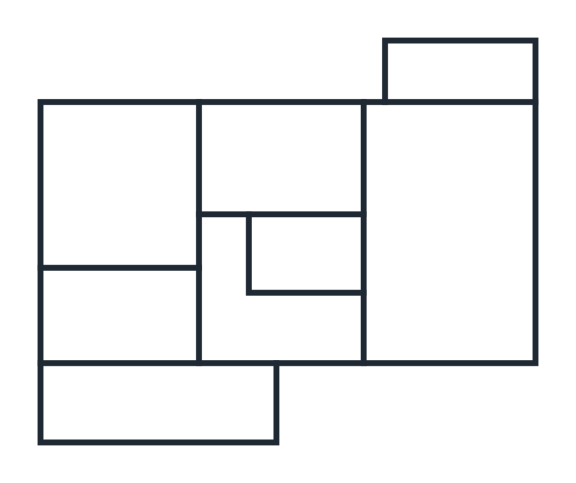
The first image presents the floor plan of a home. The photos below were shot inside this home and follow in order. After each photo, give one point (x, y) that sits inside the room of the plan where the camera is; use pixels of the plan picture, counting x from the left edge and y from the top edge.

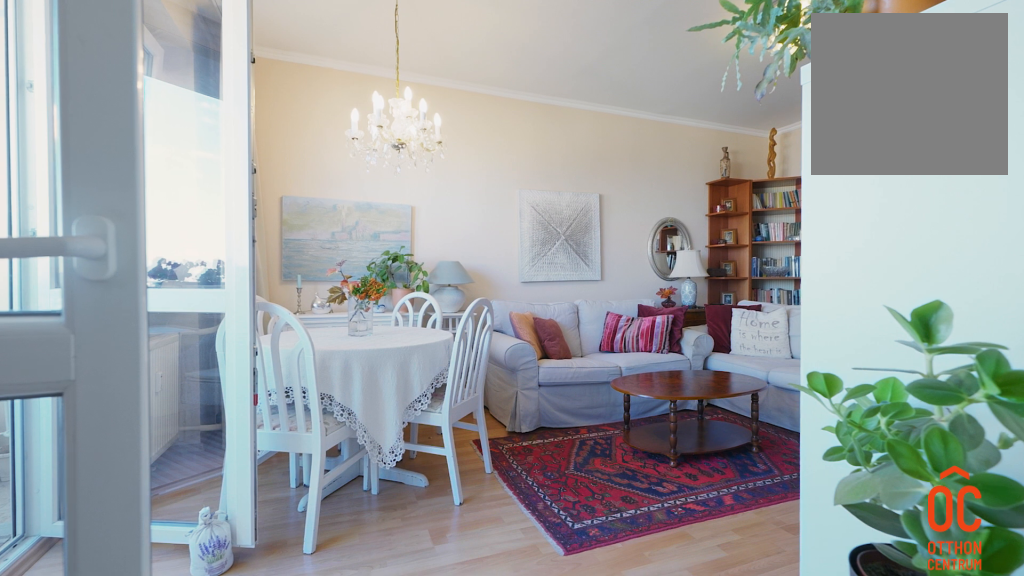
(434, 233)
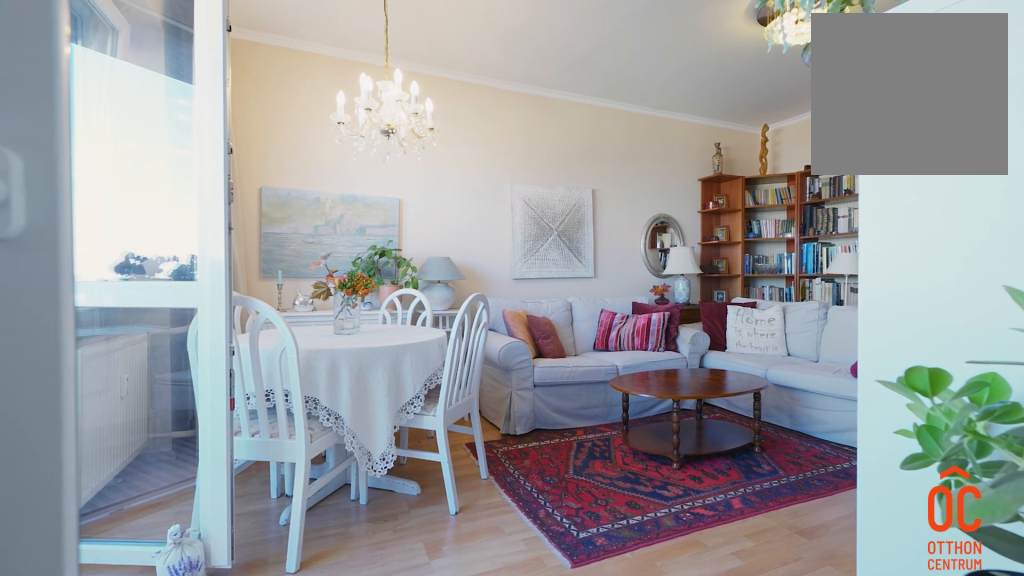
(434, 233)
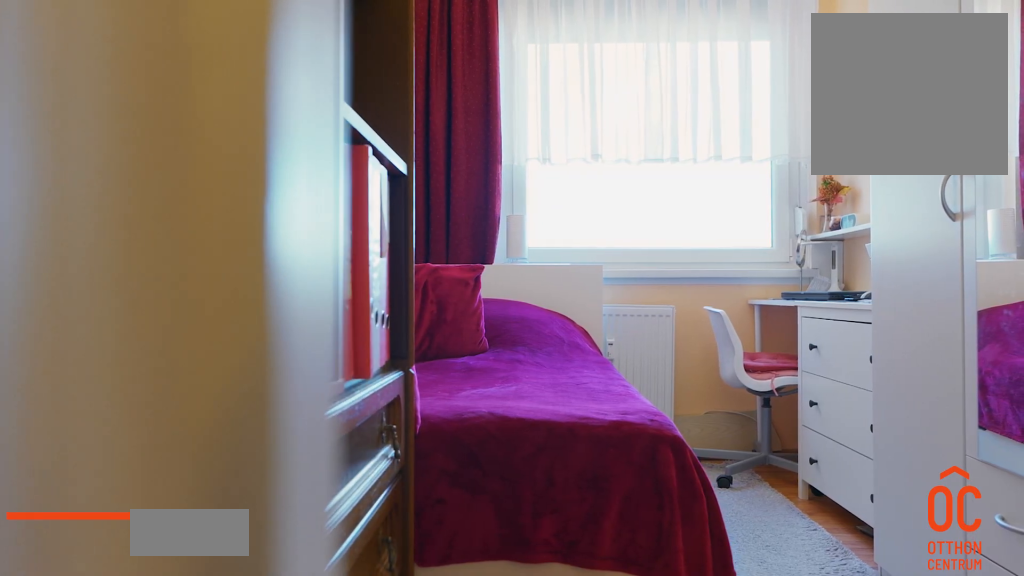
(105, 308)
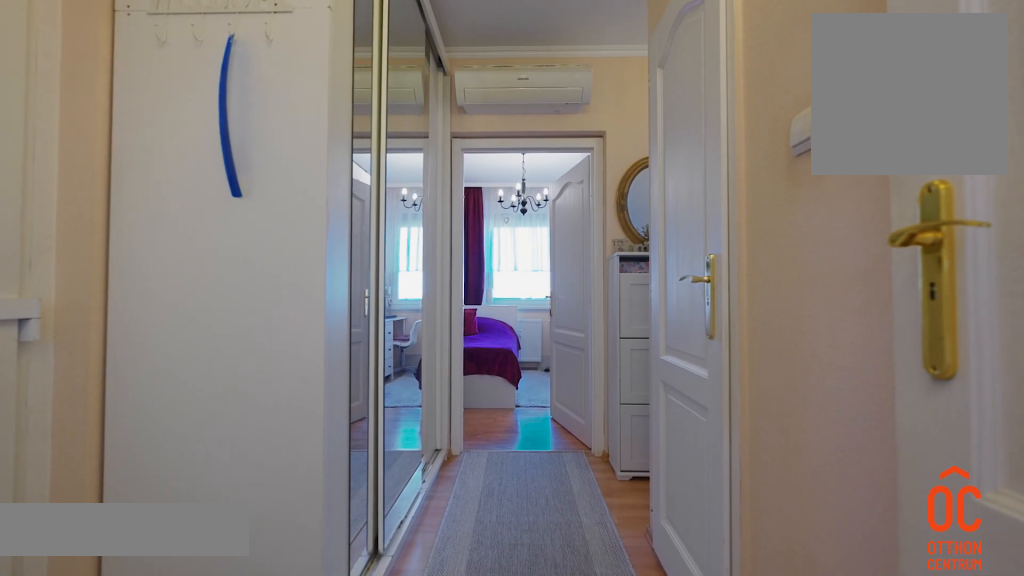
(253, 333)
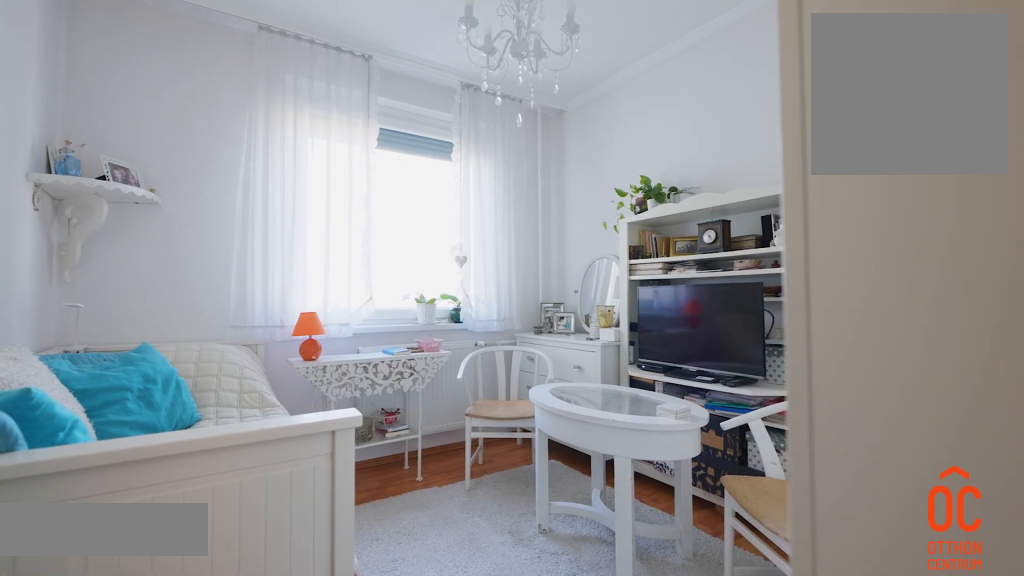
(126, 200)
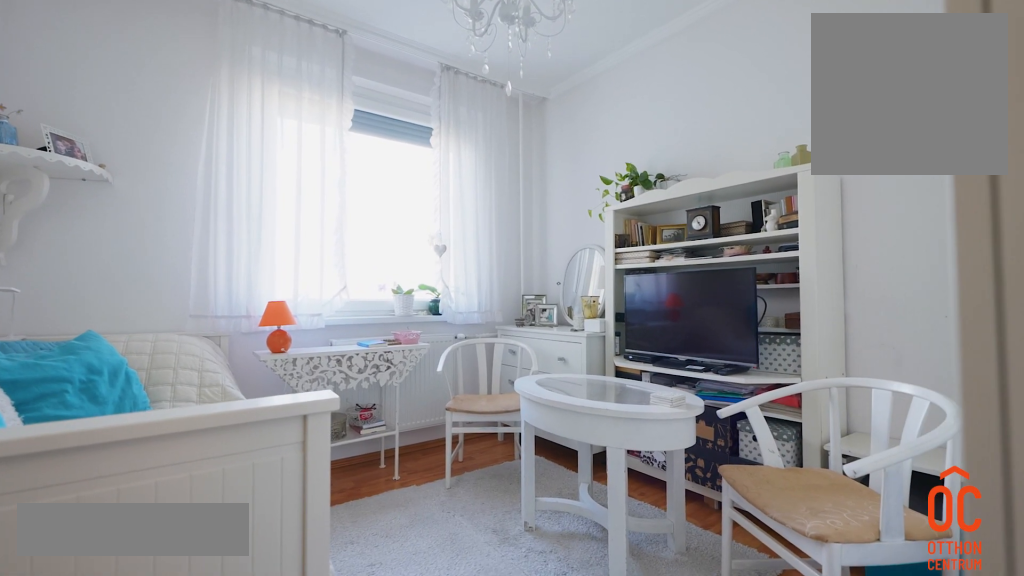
(126, 200)
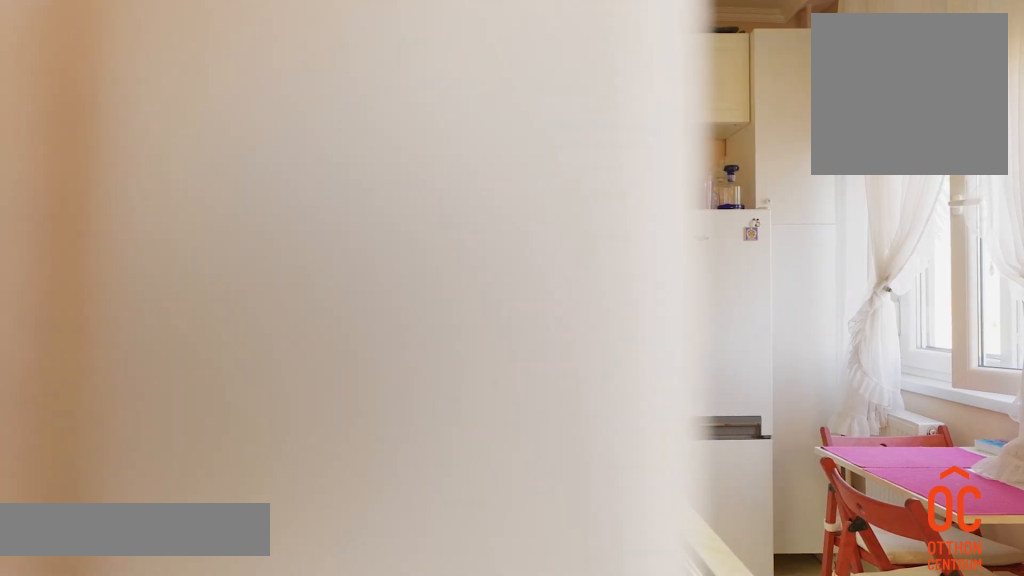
(271, 171)
